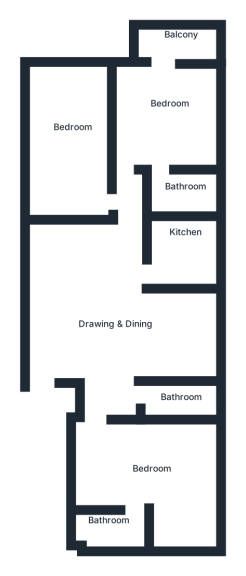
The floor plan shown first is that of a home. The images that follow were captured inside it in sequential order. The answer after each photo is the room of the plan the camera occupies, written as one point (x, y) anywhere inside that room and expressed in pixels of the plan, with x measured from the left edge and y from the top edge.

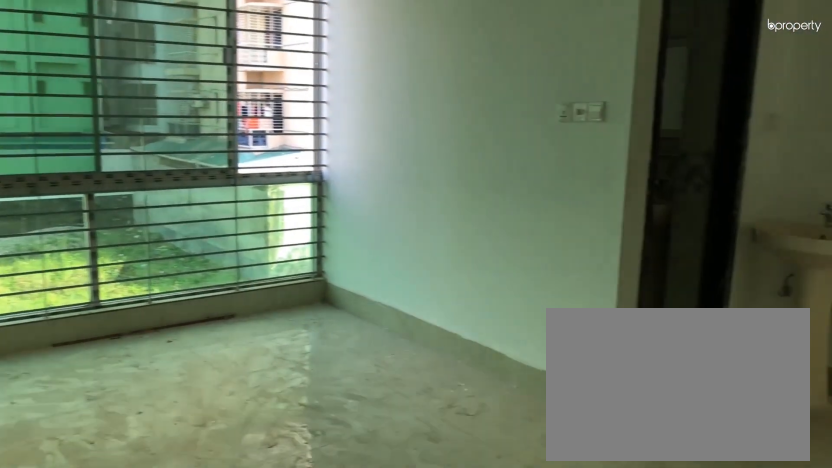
(101, 325)
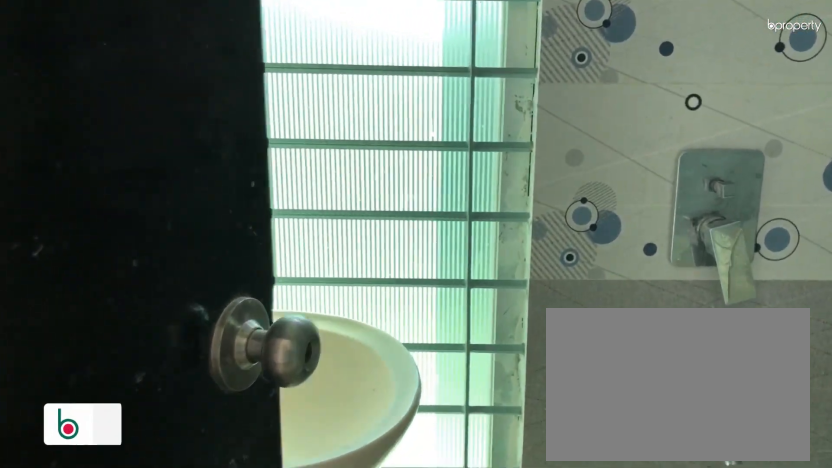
(125, 522)
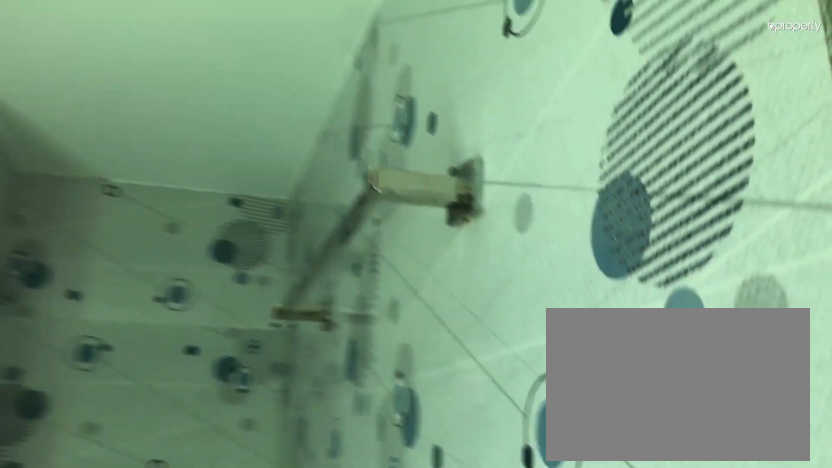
(125, 522)
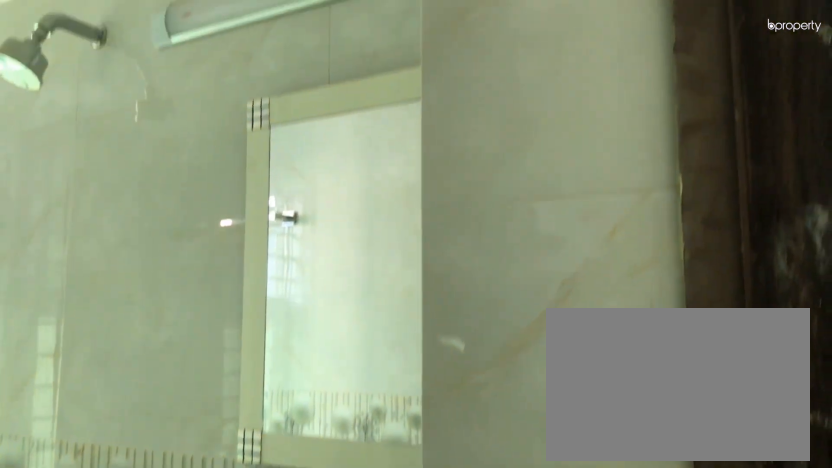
(174, 399)
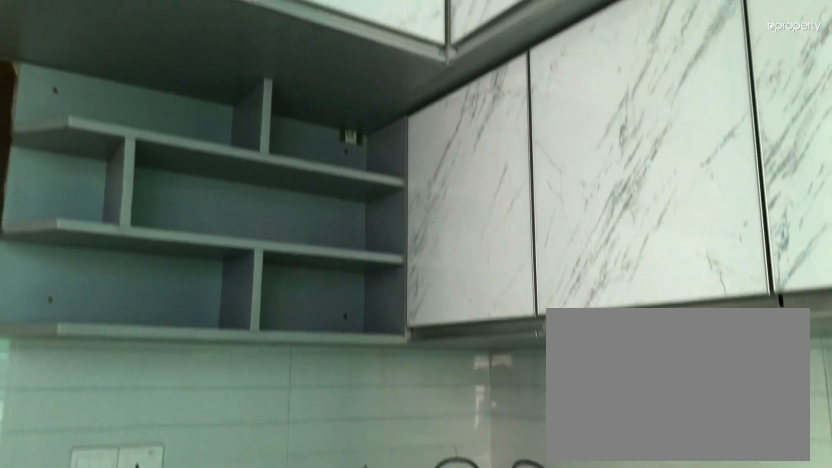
(176, 252)
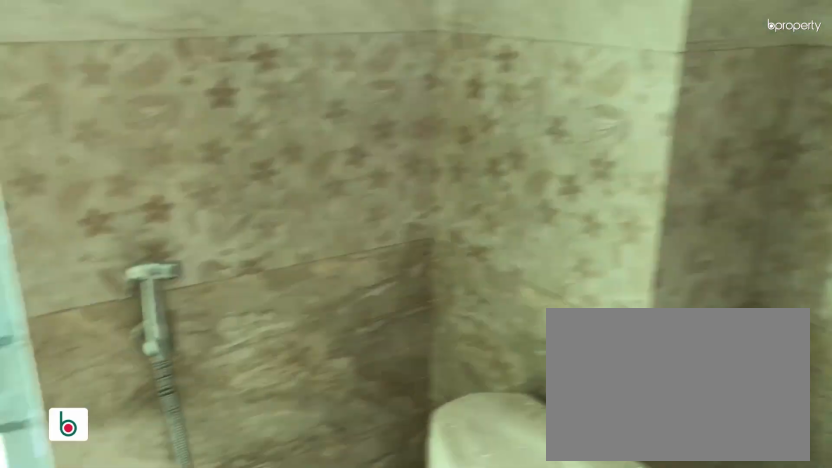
(180, 190)
